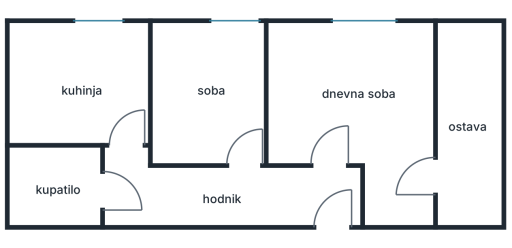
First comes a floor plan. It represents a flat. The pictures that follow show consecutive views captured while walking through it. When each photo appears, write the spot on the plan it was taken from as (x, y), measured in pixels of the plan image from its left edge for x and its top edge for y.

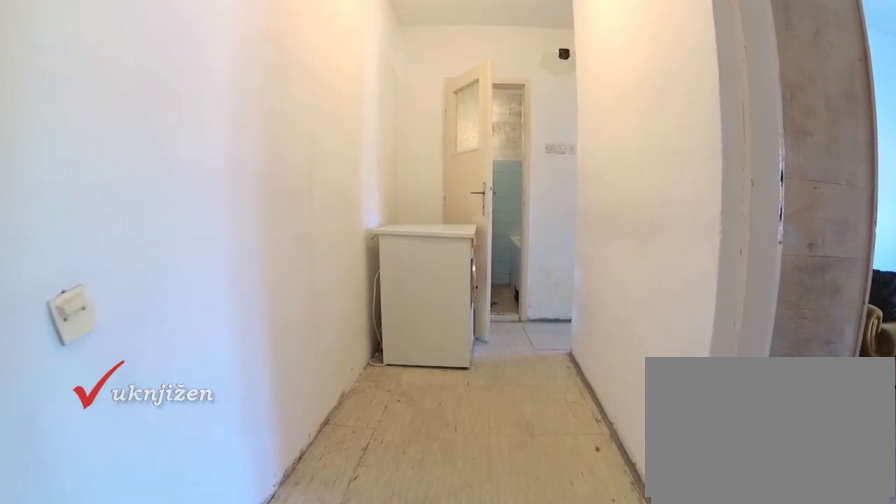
(304, 188)
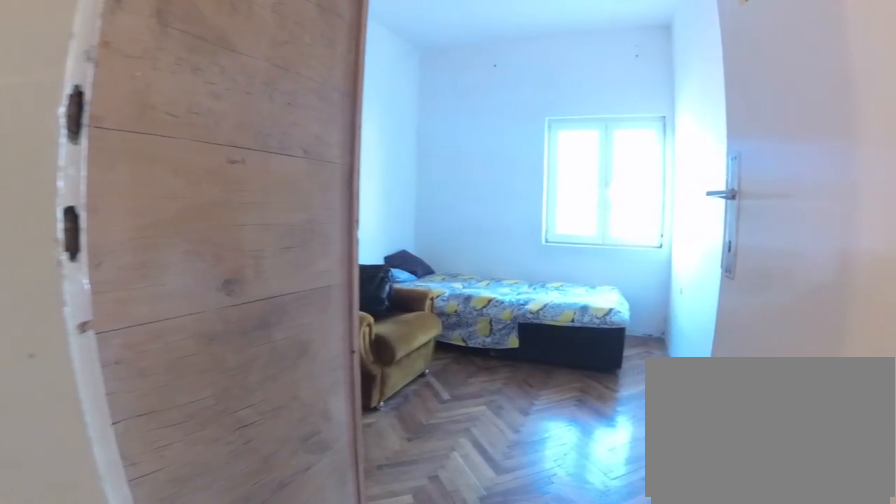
(255, 190)
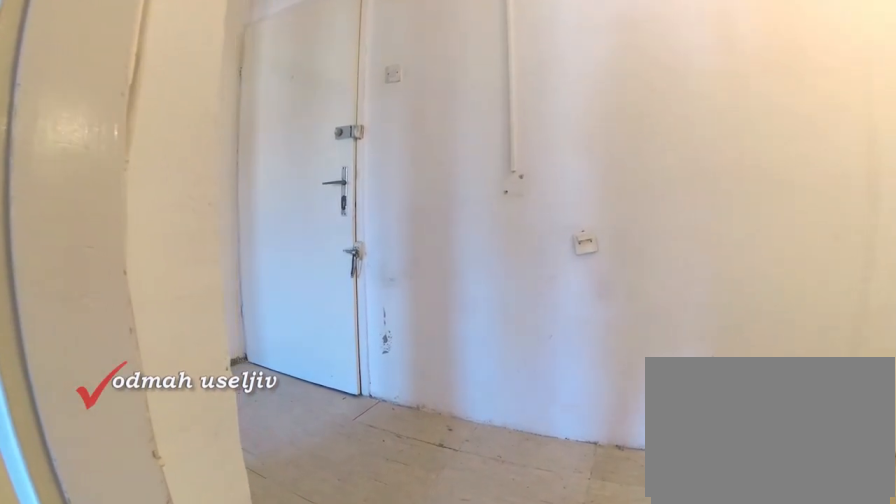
(245, 141)
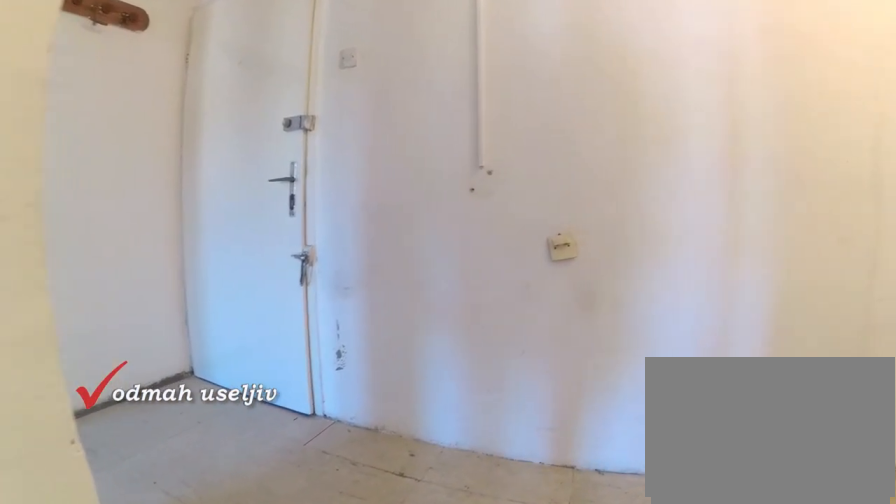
(245, 148)
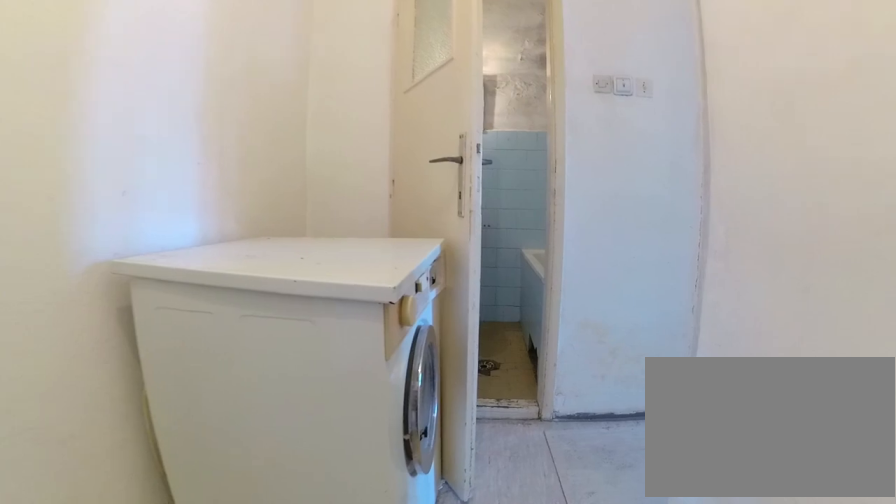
(211, 185)
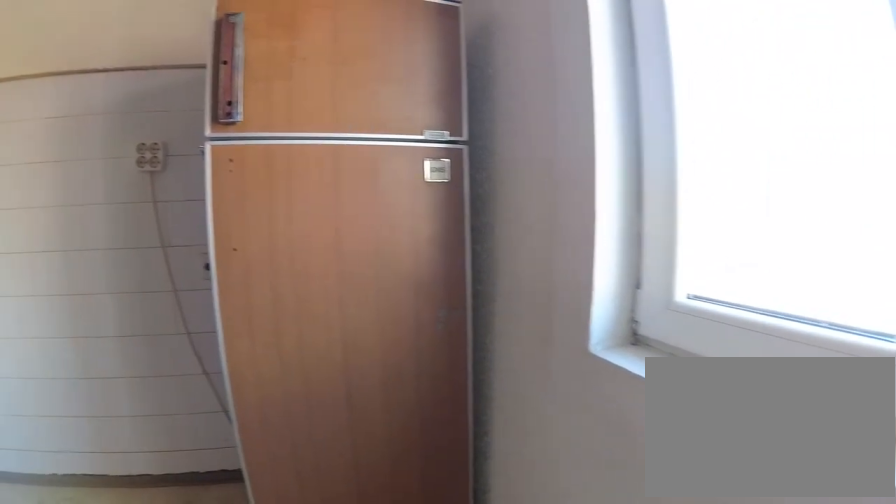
(116, 52)
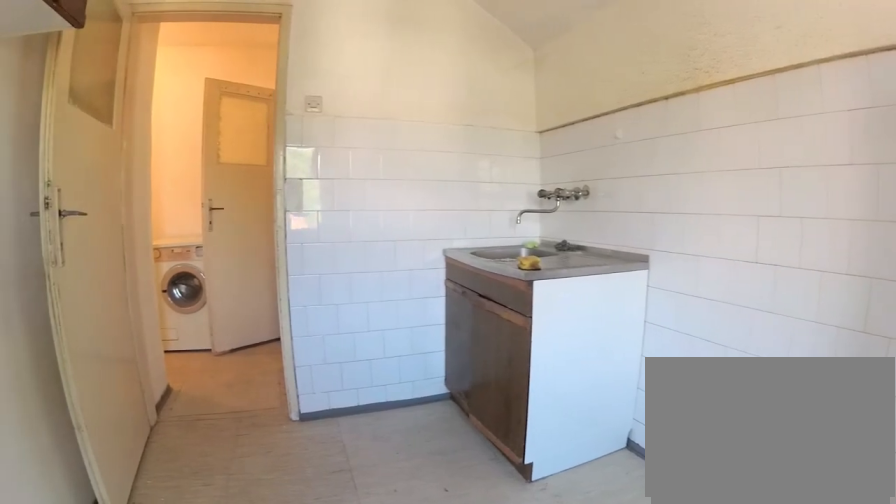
(121, 44)
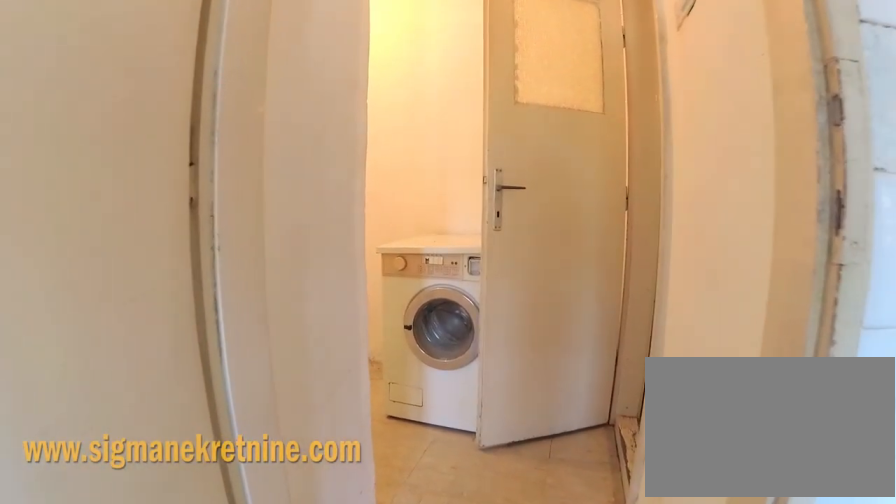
(120, 111)
